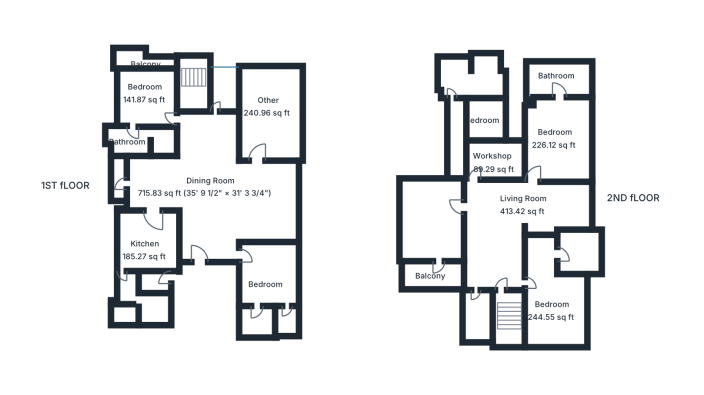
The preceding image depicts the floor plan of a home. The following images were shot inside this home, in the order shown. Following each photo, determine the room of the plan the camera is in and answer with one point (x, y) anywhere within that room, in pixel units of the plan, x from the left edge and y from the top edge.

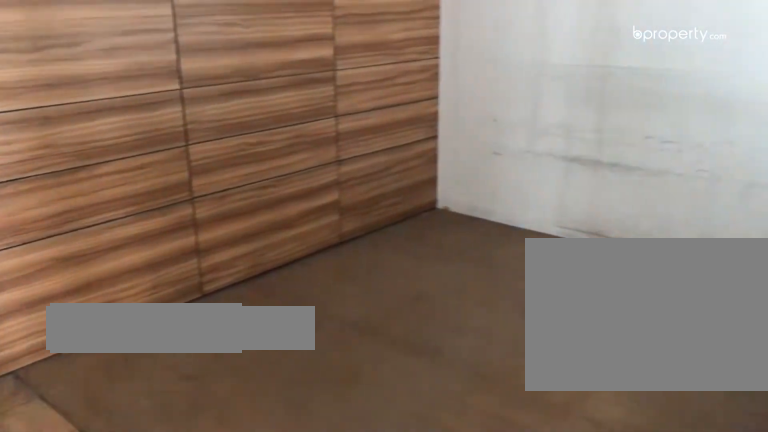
(489, 169)
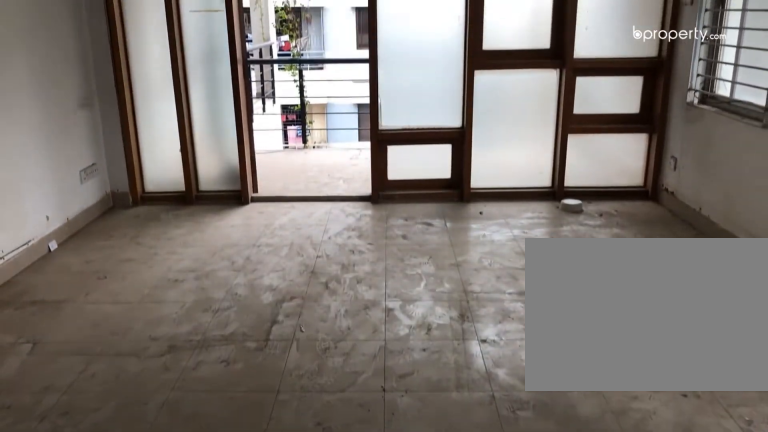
(435, 226)
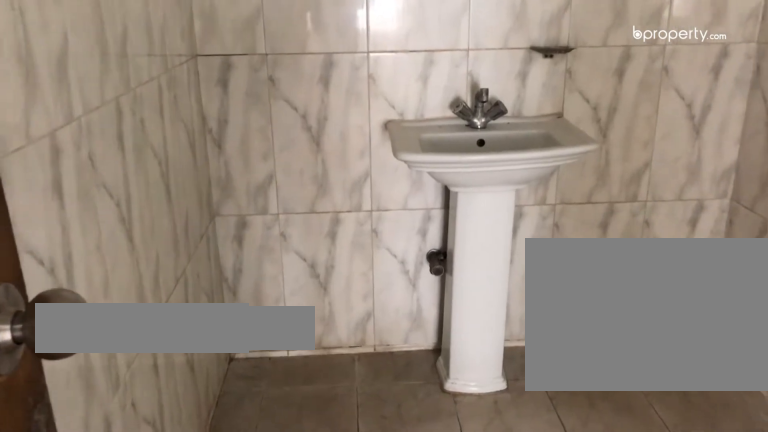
(462, 73)
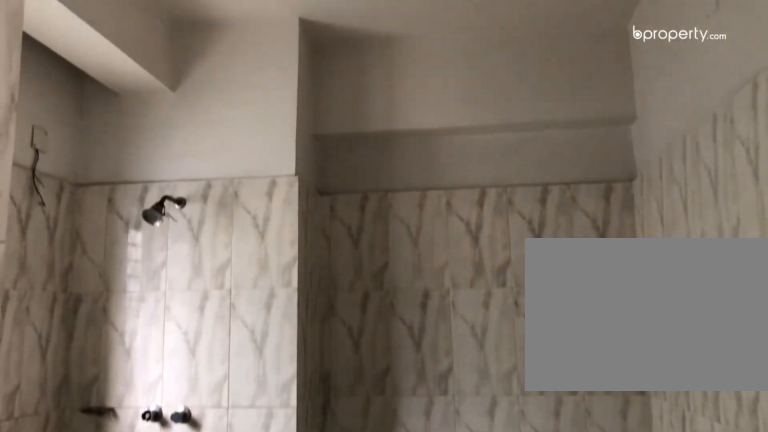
(462, 73)
